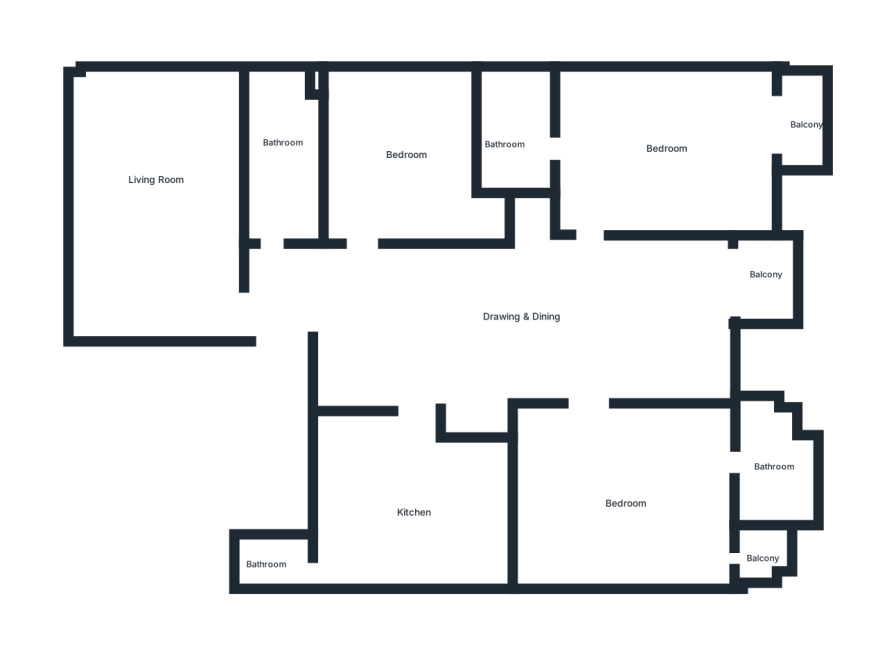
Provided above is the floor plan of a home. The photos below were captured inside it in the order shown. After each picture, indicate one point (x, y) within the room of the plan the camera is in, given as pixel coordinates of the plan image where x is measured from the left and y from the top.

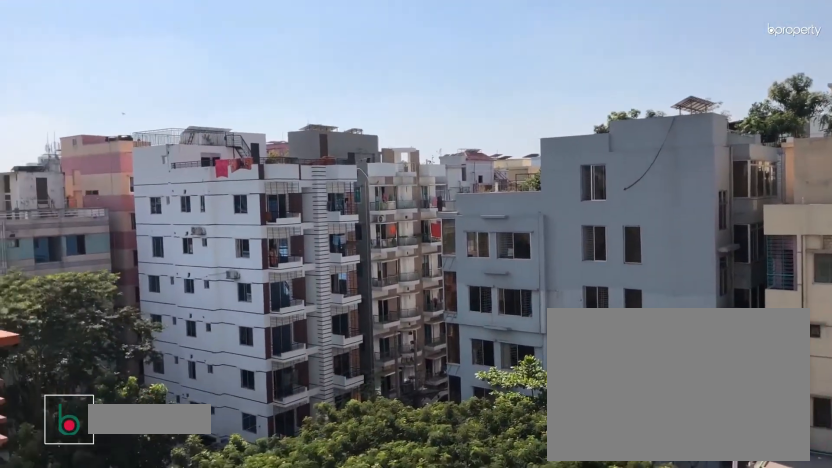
(766, 281)
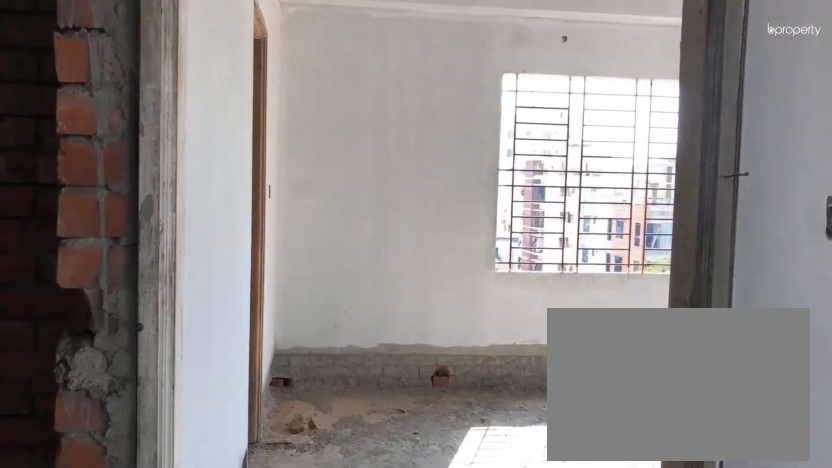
(585, 249)
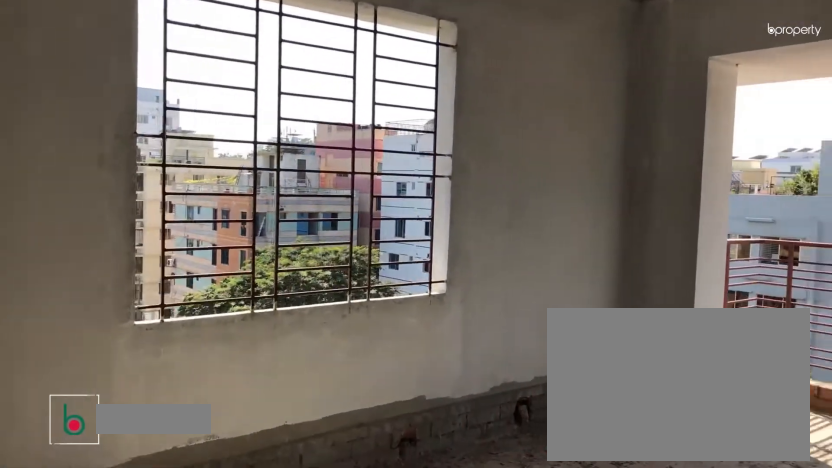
(657, 145)
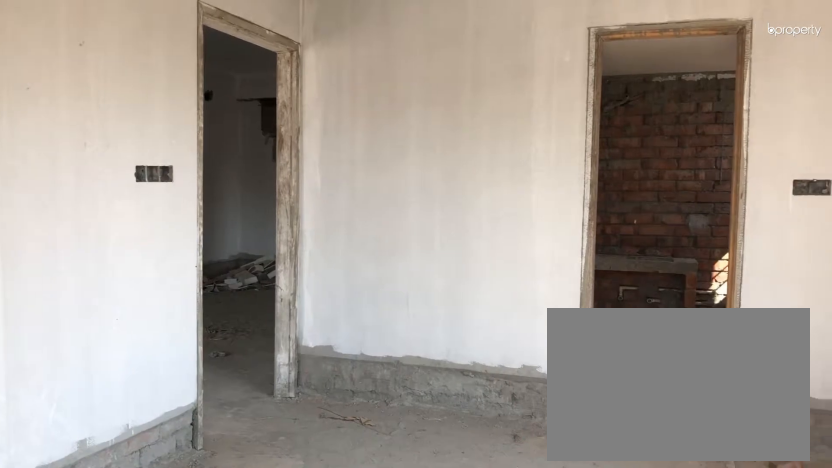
(657, 145)
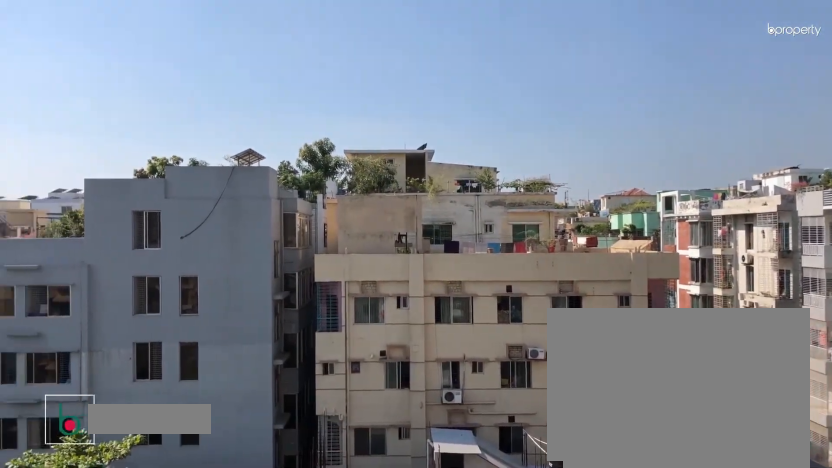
(804, 121)
